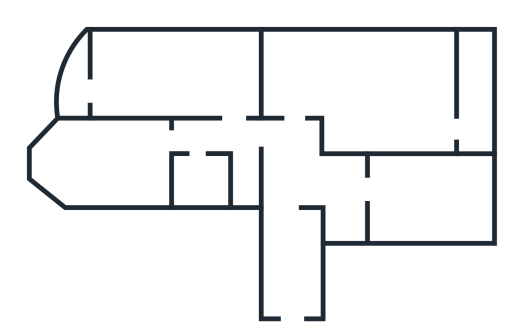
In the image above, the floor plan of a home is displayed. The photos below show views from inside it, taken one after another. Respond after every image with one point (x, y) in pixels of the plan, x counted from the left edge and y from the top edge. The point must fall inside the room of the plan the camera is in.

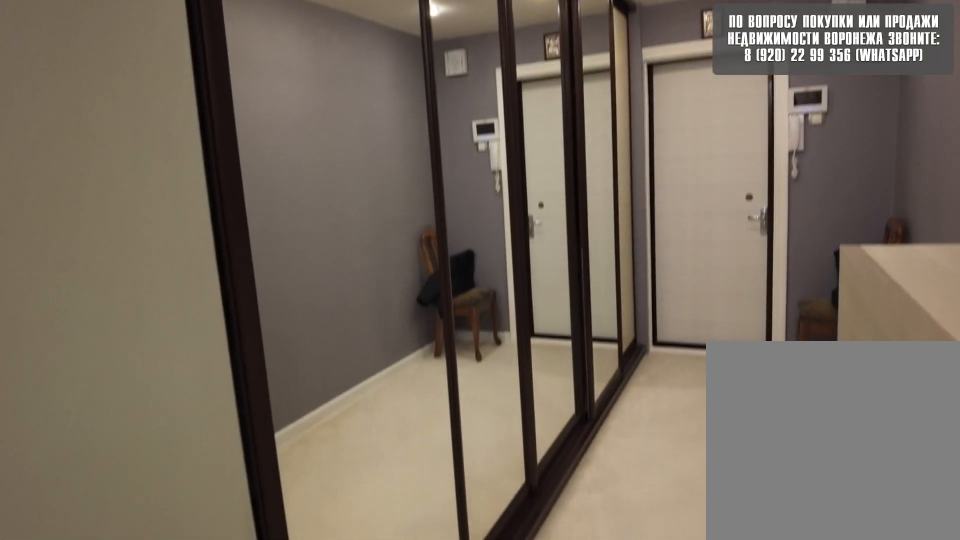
(295, 303)
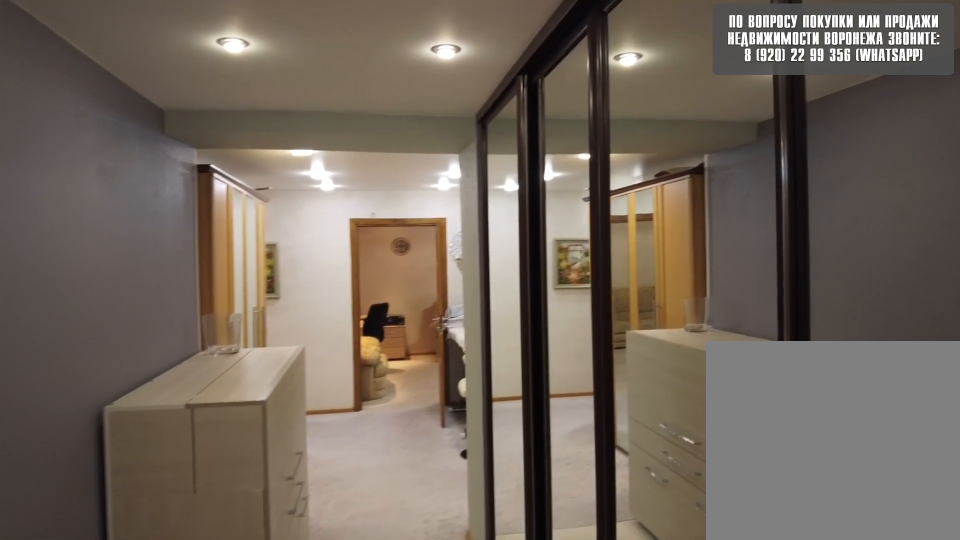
(295, 303)
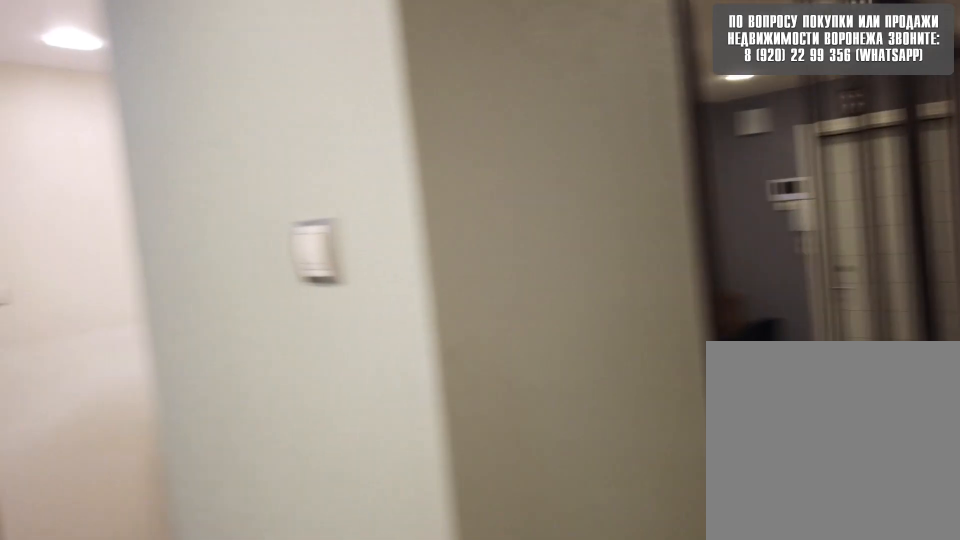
(295, 186)
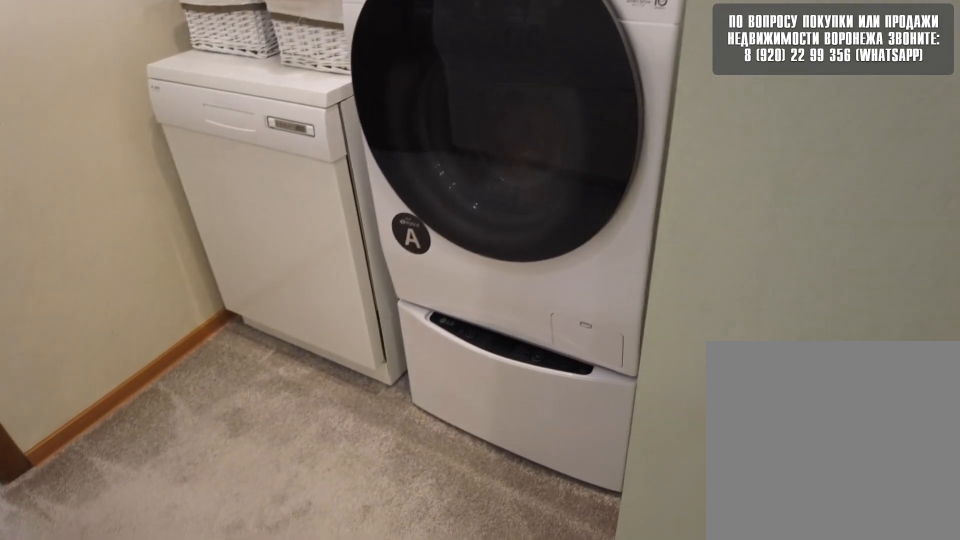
(350, 191)
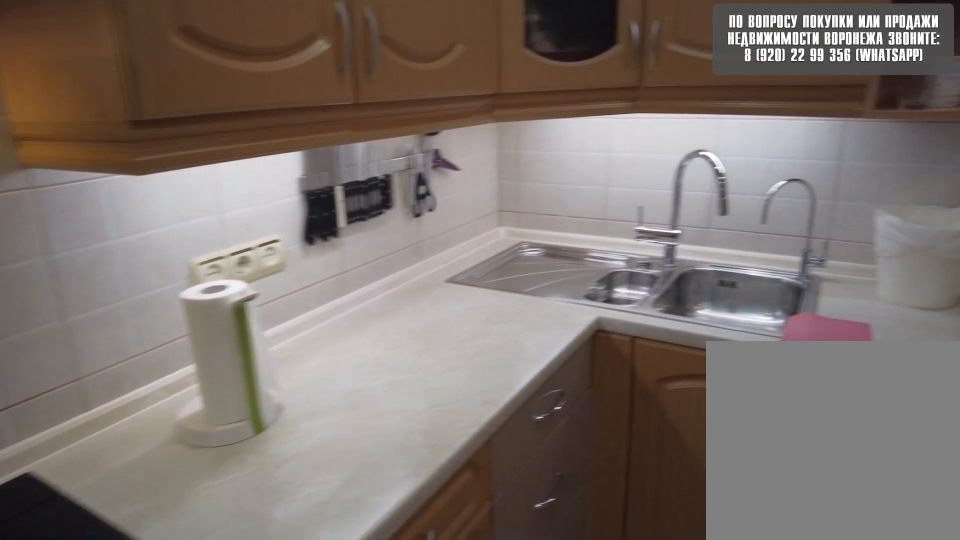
(409, 199)
